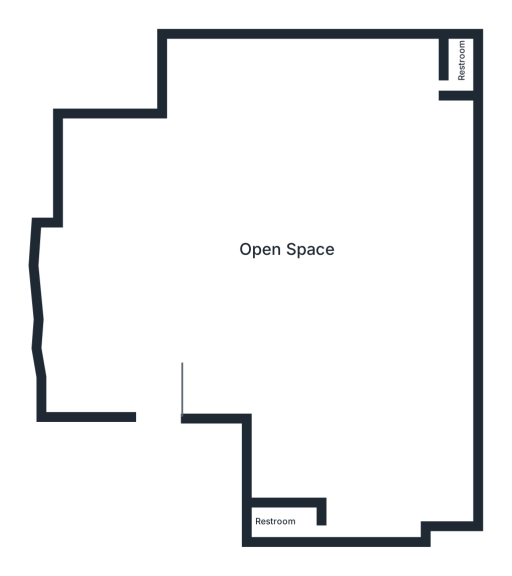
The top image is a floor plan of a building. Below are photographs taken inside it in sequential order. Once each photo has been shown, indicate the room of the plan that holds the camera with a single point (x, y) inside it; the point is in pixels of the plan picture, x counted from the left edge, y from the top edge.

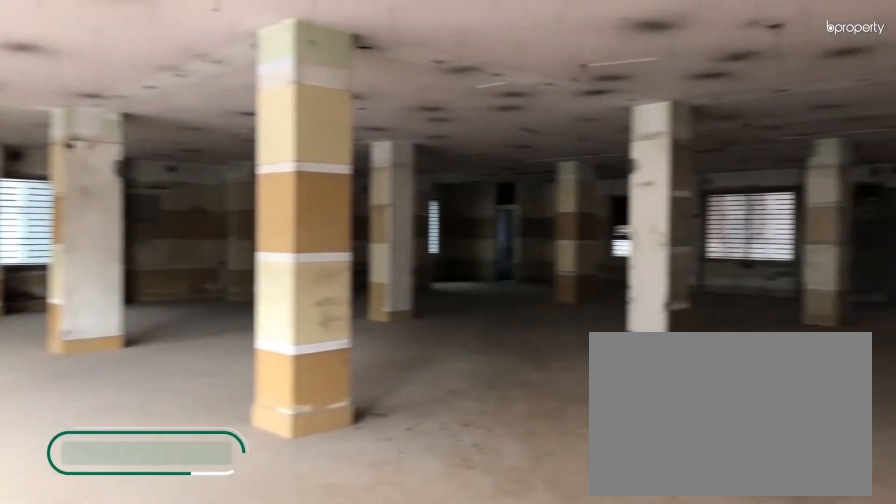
(163, 371)
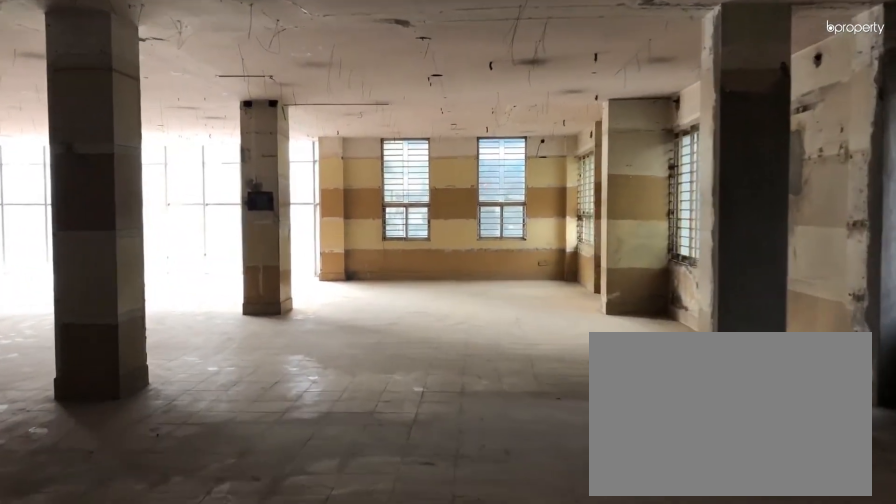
(301, 259)
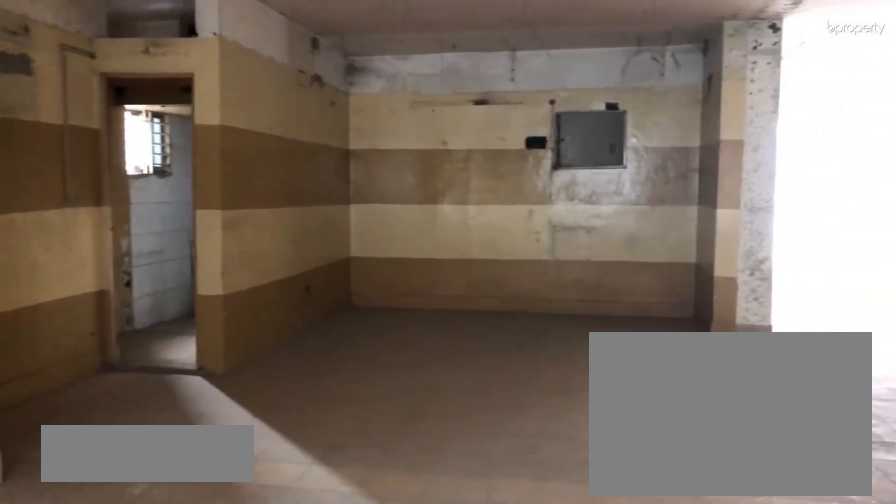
(357, 453)
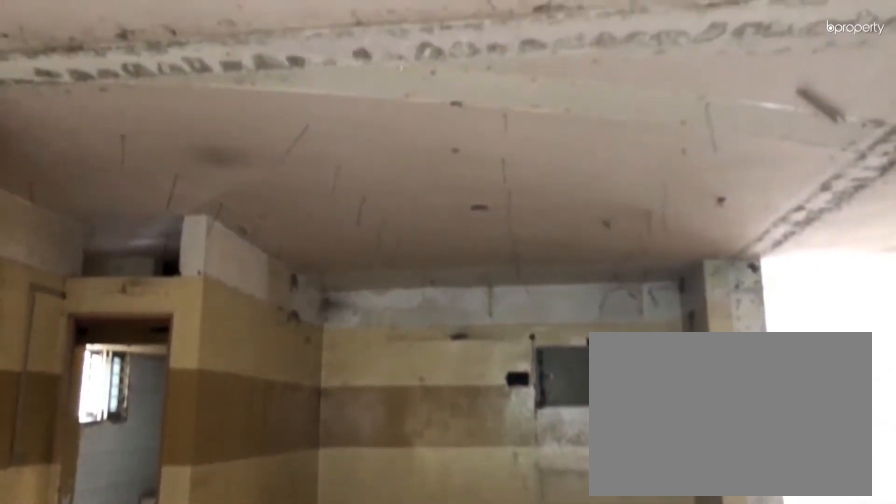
(357, 453)
